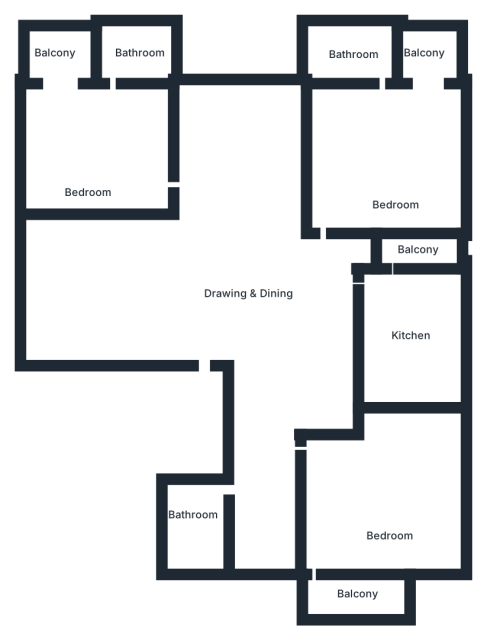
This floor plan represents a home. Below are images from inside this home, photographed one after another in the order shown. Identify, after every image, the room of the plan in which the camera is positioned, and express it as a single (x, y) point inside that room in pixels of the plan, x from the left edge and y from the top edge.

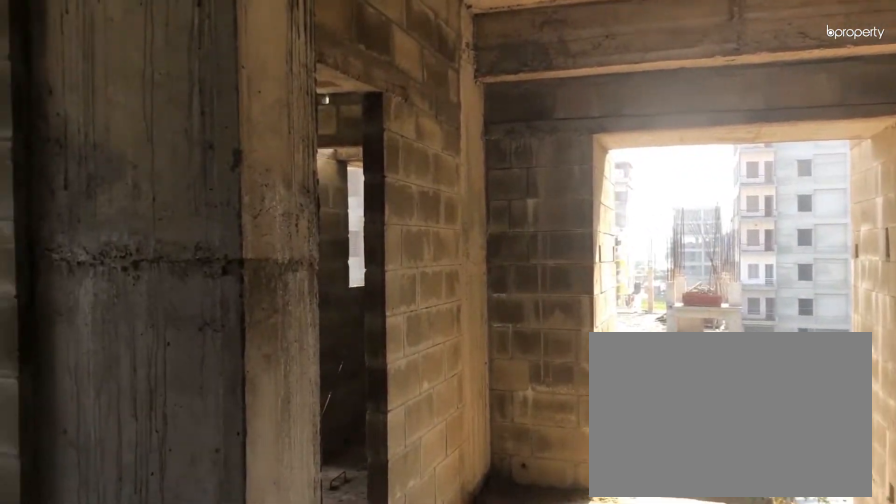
(249, 257)
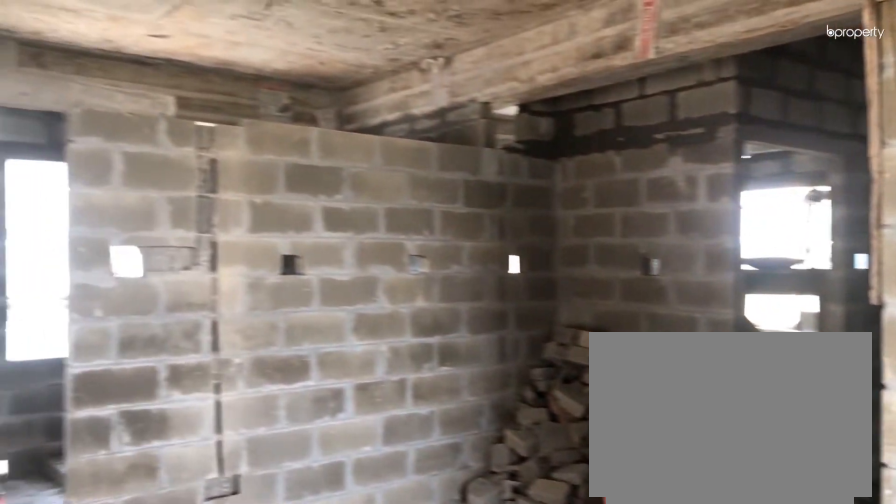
(250, 256)
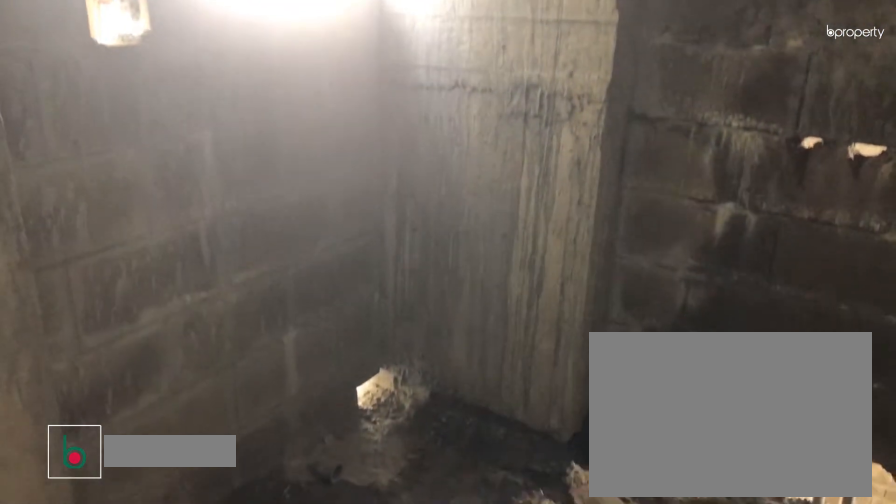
(195, 533)
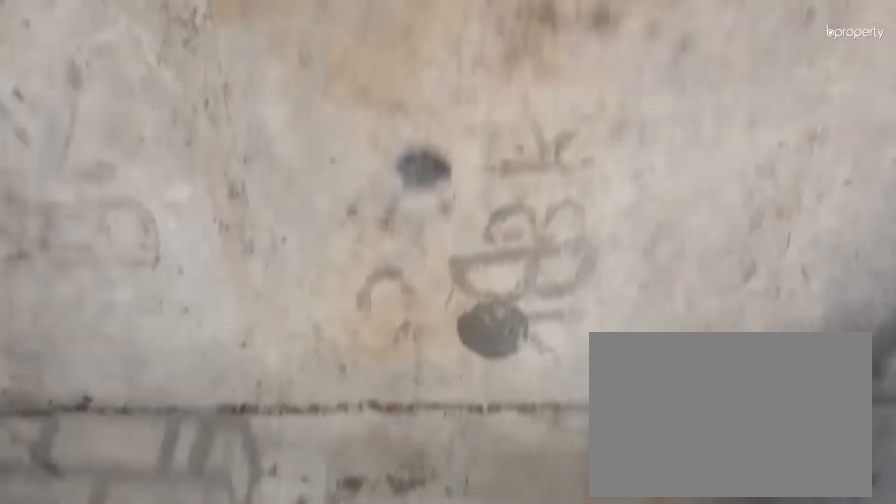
(394, 521)
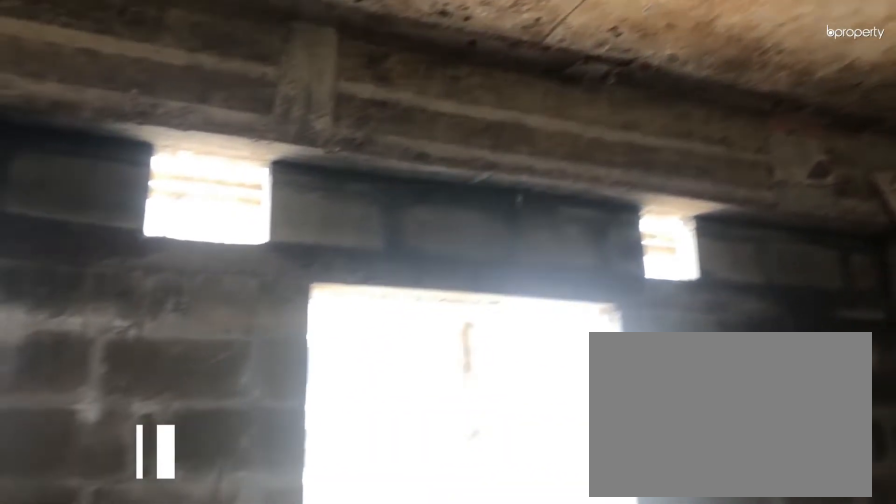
(425, 349)
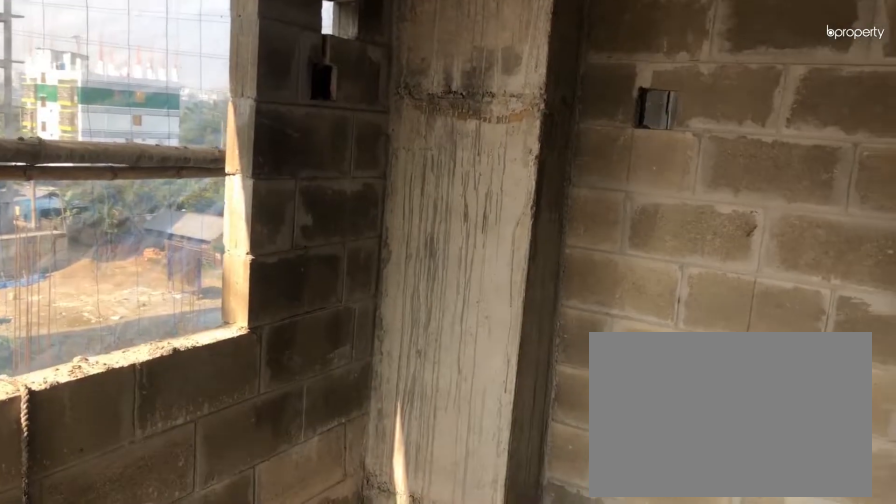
(398, 150)
